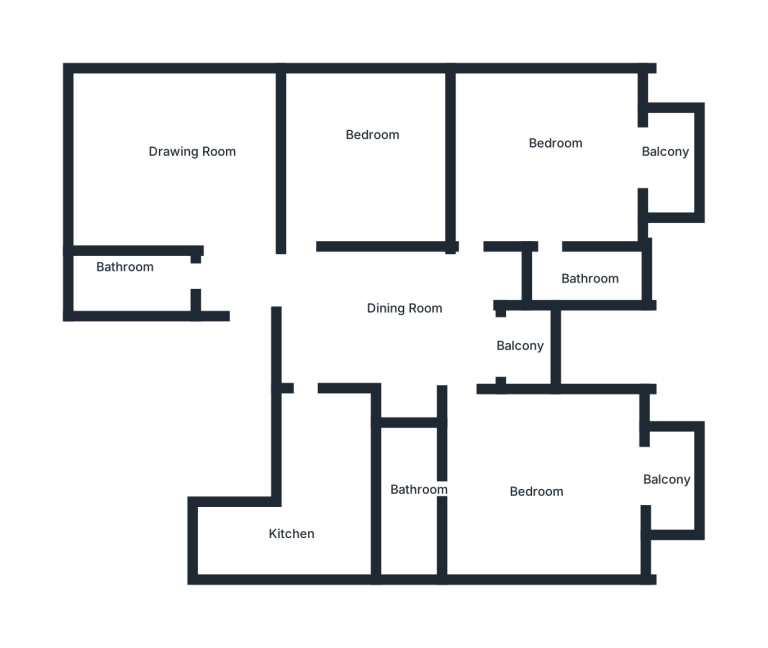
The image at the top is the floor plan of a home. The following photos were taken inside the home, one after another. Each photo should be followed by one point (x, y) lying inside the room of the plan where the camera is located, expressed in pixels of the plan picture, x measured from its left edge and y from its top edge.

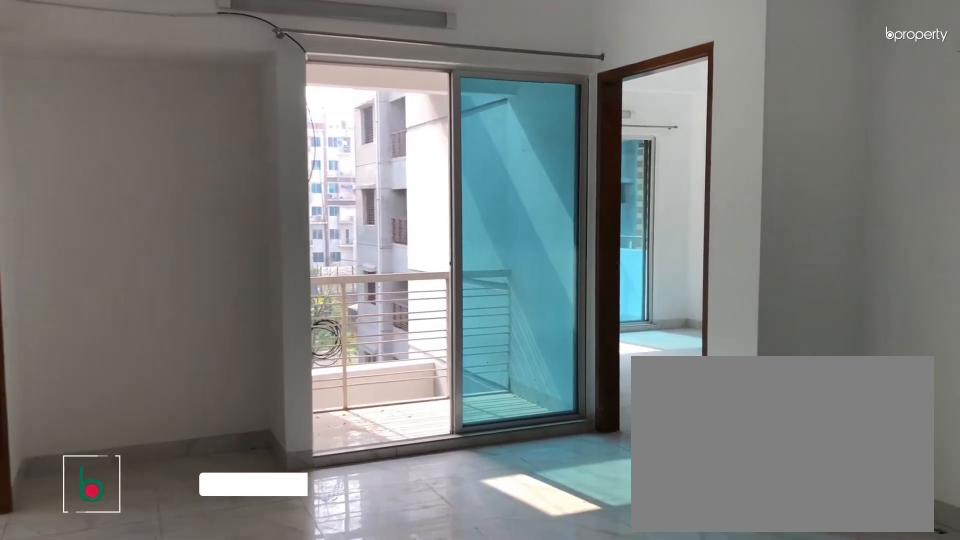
(431, 330)
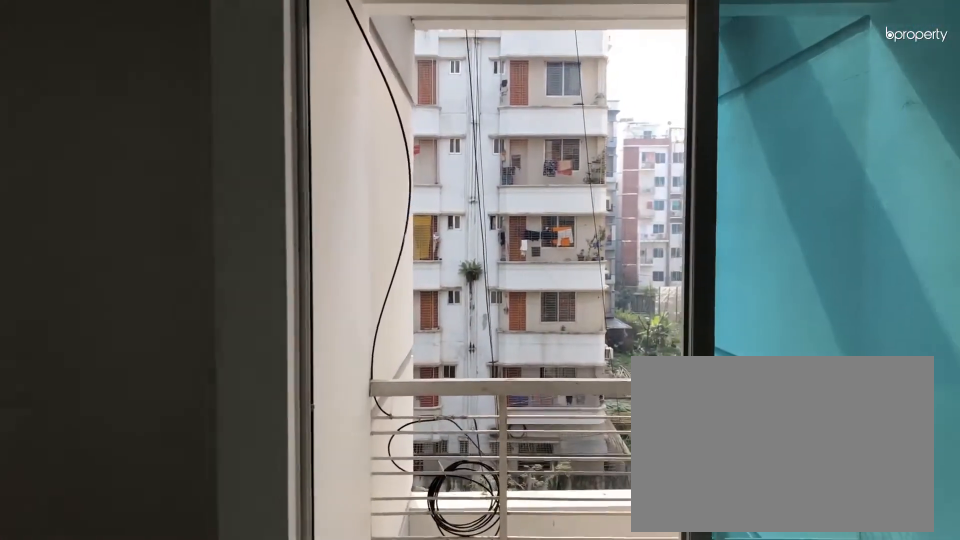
(449, 353)
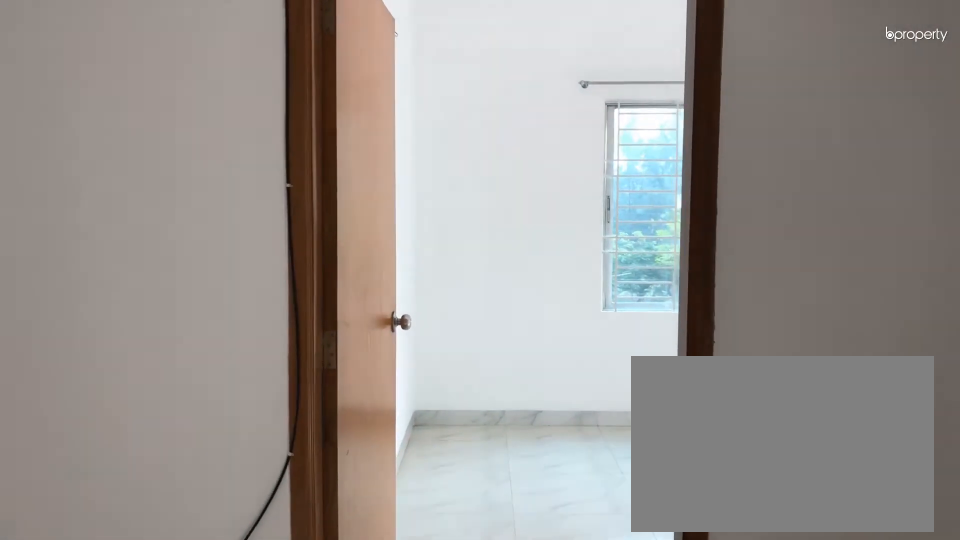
(470, 278)
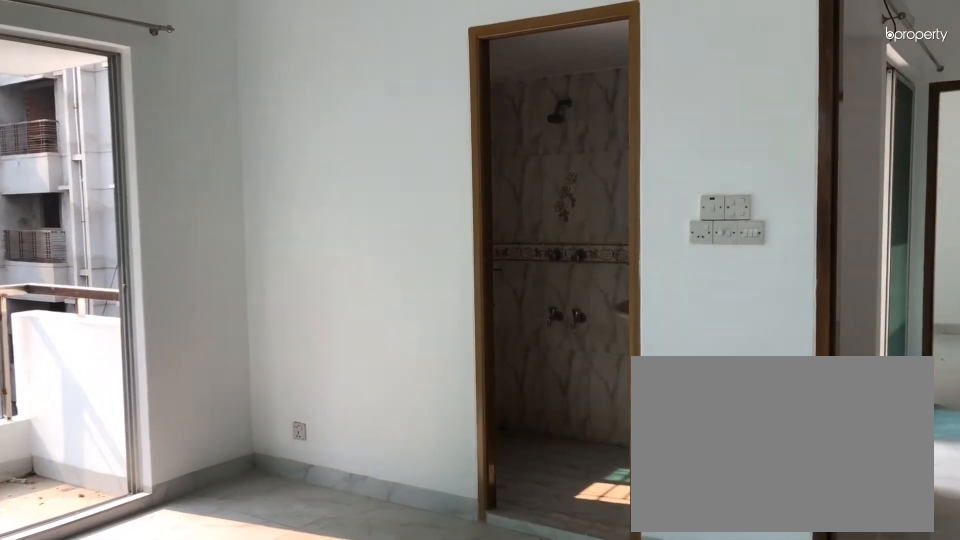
(553, 185)
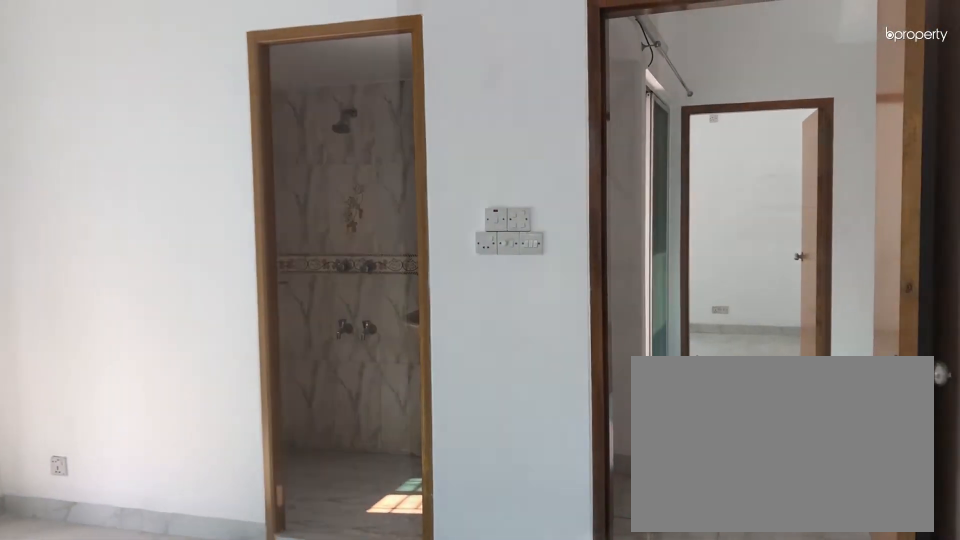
(553, 185)
